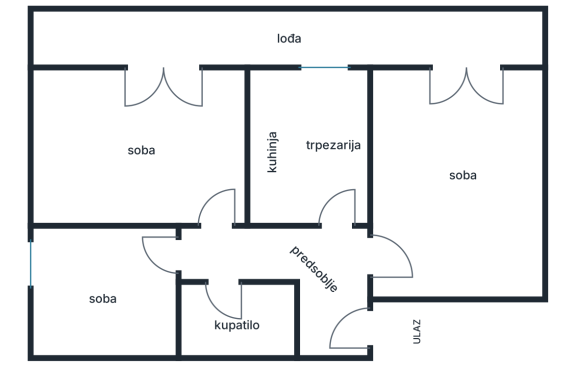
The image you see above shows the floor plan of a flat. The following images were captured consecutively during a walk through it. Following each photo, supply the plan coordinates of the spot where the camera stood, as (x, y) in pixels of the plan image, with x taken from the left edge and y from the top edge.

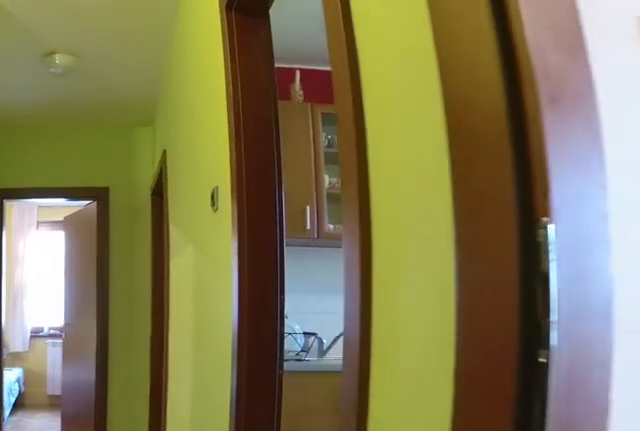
(420, 237)
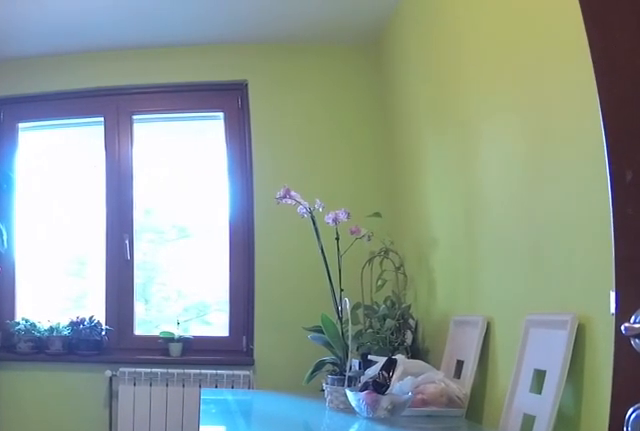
(353, 256)
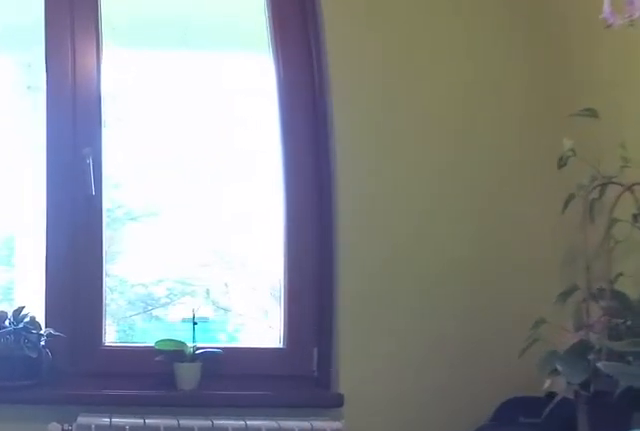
(354, 157)
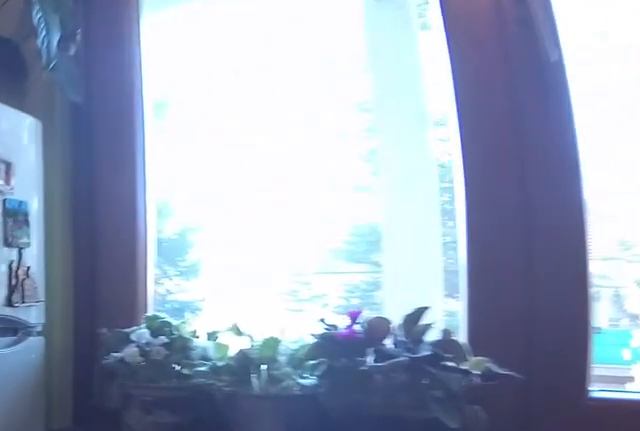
(359, 119)
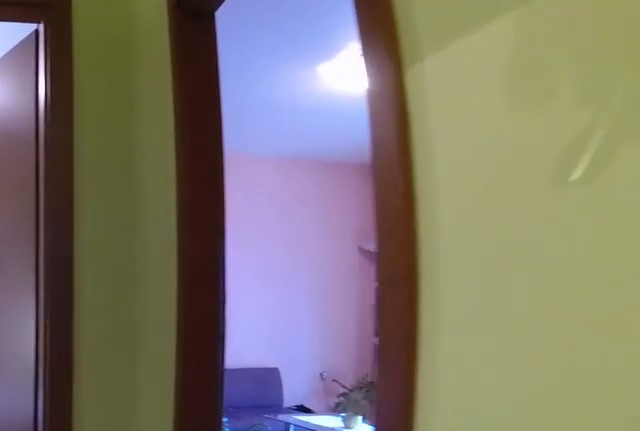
(282, 250)
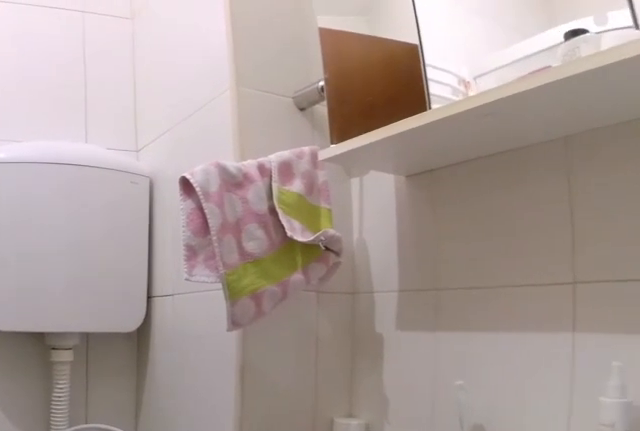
(226, 265)
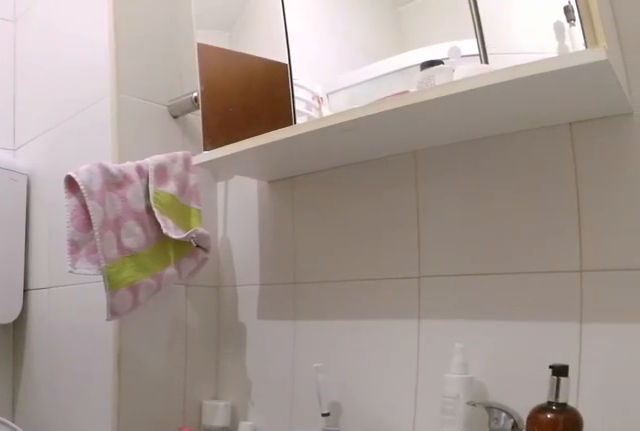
(226, 266)
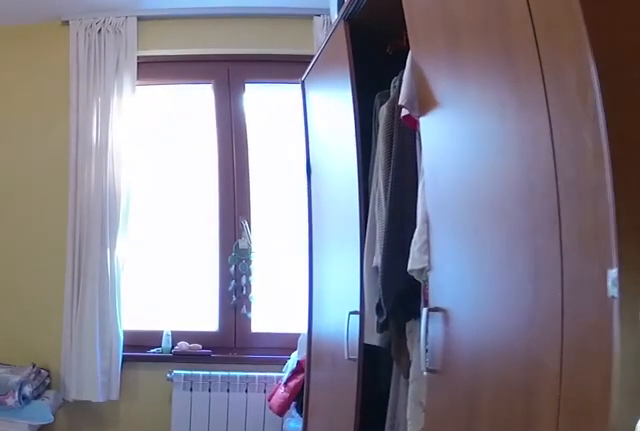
(181, 254)
